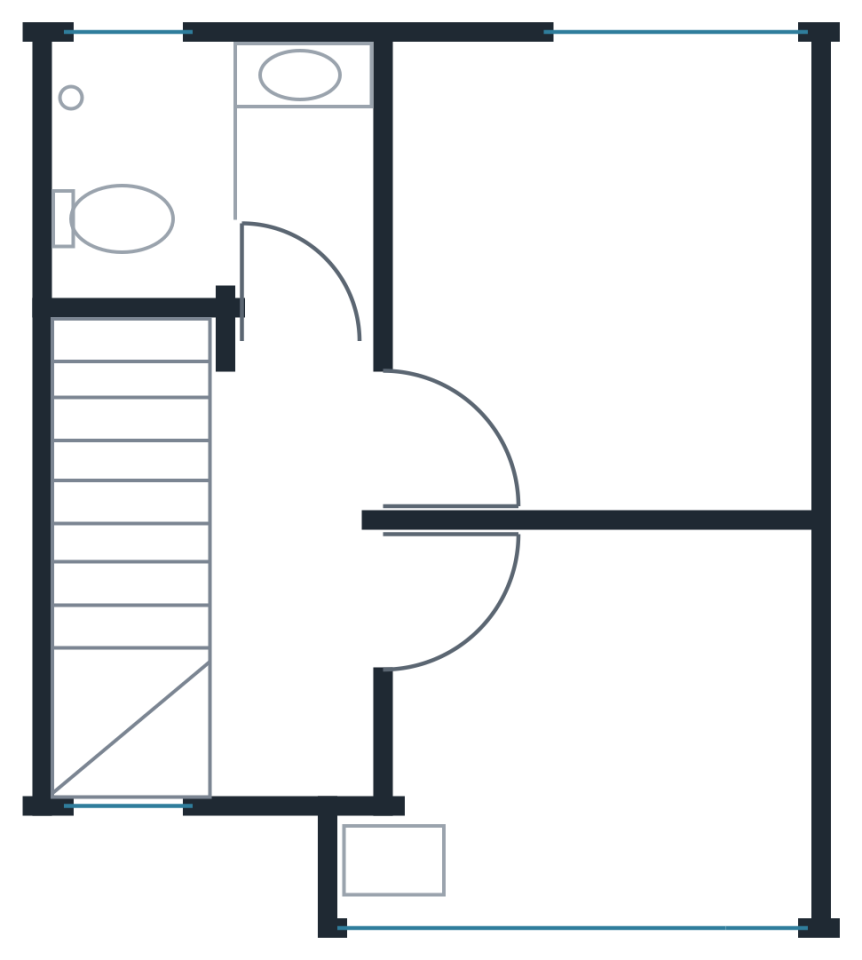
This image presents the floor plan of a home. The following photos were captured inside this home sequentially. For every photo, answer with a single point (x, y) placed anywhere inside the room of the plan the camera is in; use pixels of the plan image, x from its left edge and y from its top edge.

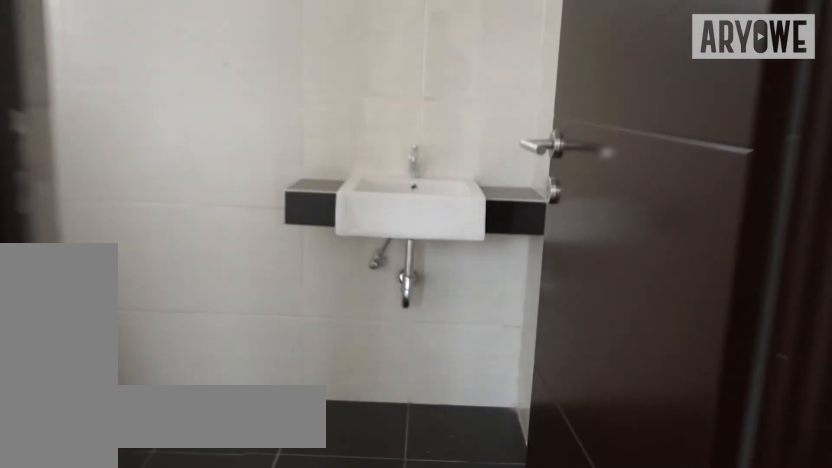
(222, 180)
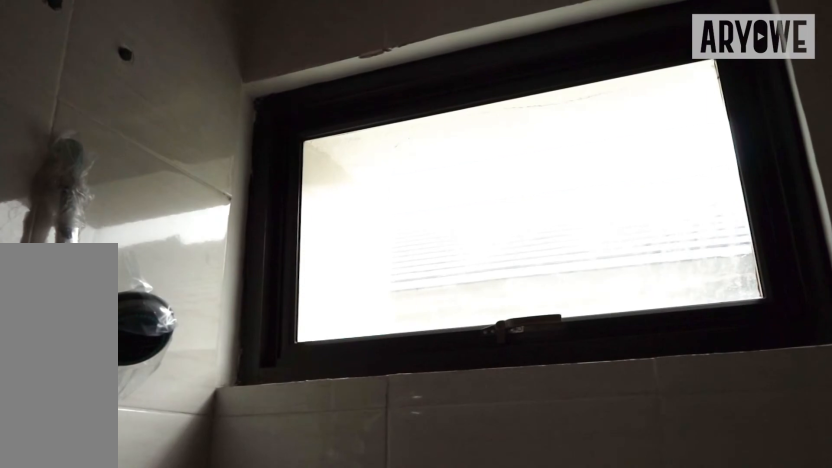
(223, 180)
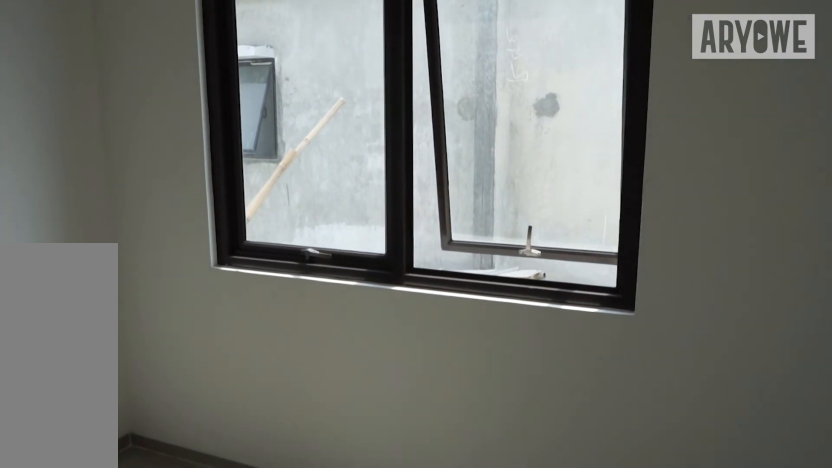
(597, 275)
